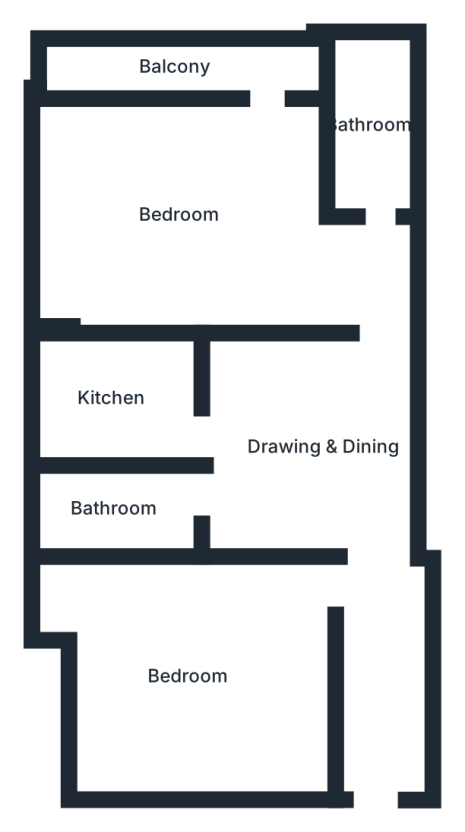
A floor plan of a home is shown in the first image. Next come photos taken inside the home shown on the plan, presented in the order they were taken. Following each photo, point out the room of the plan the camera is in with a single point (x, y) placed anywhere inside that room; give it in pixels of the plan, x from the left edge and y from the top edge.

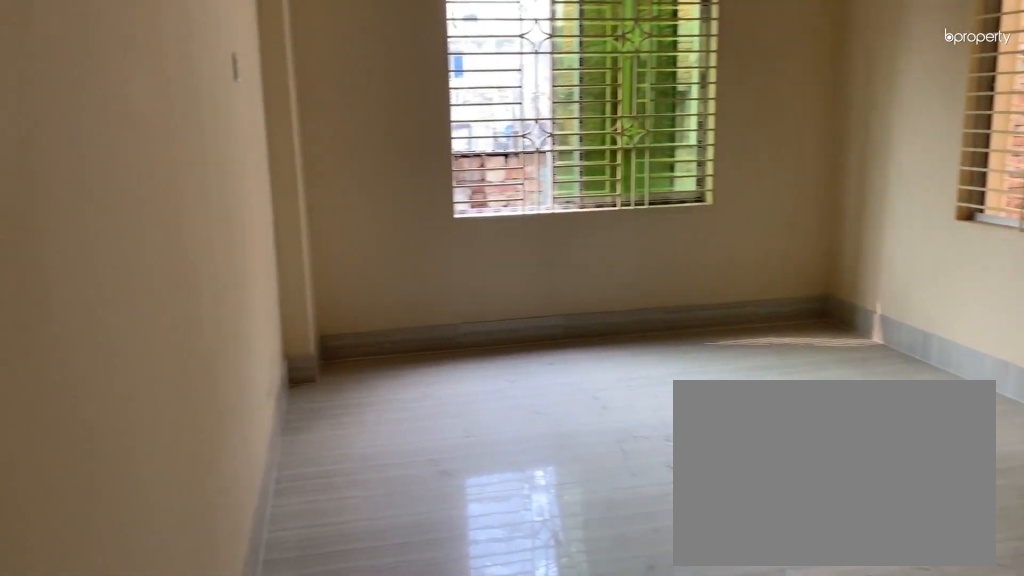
(217, 236)
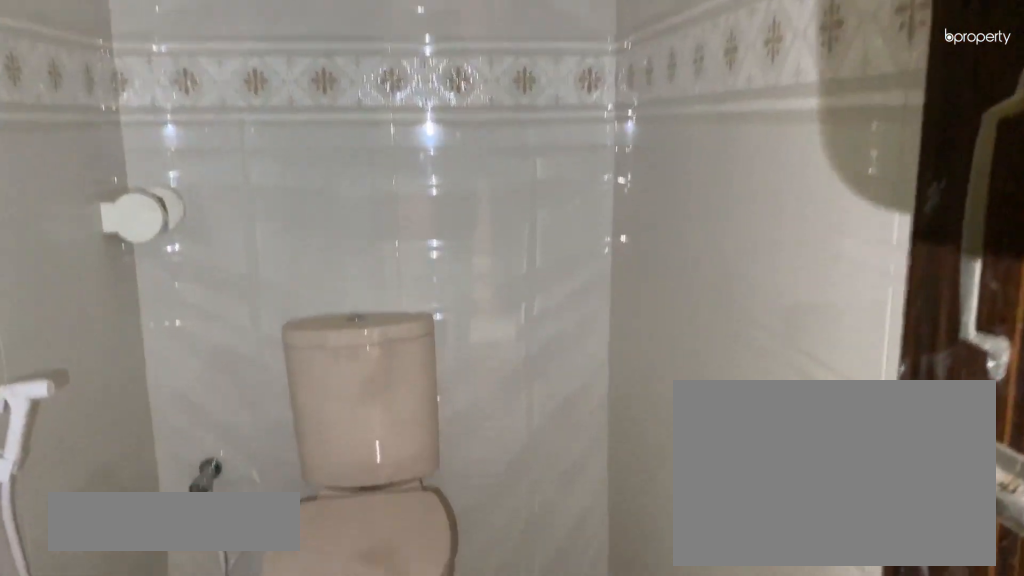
(375, 124)
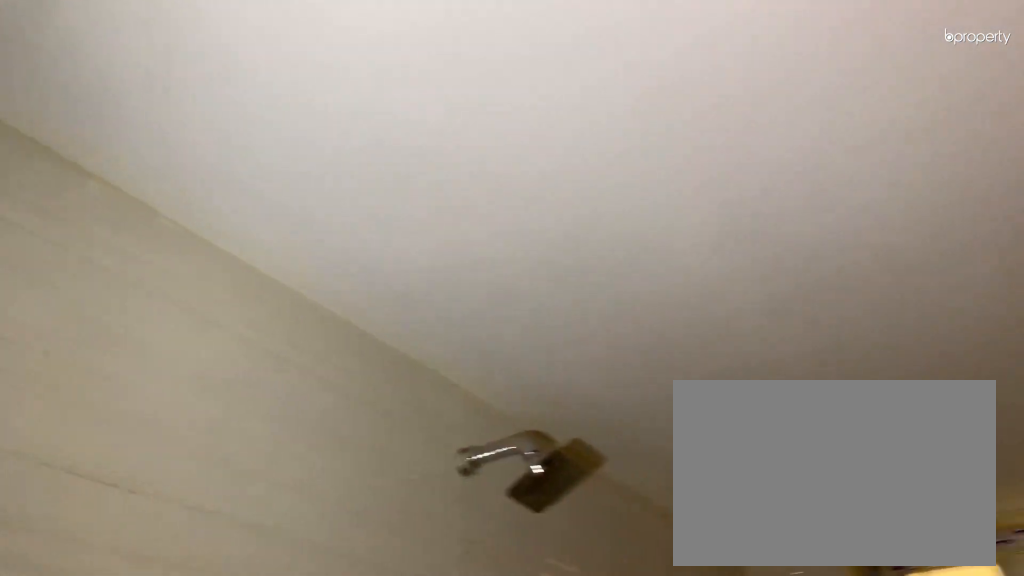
(375, 124)
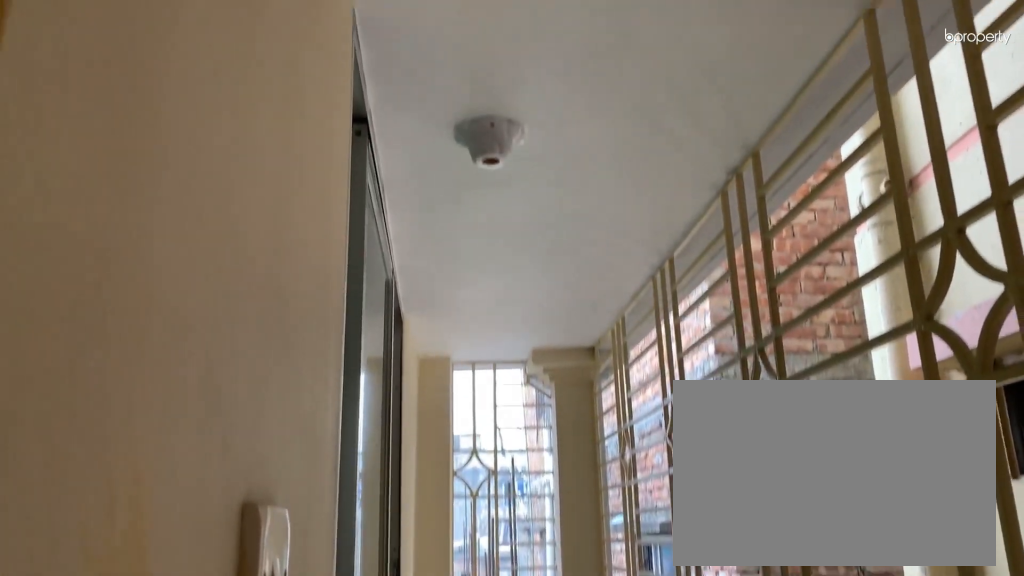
(170, 74)
